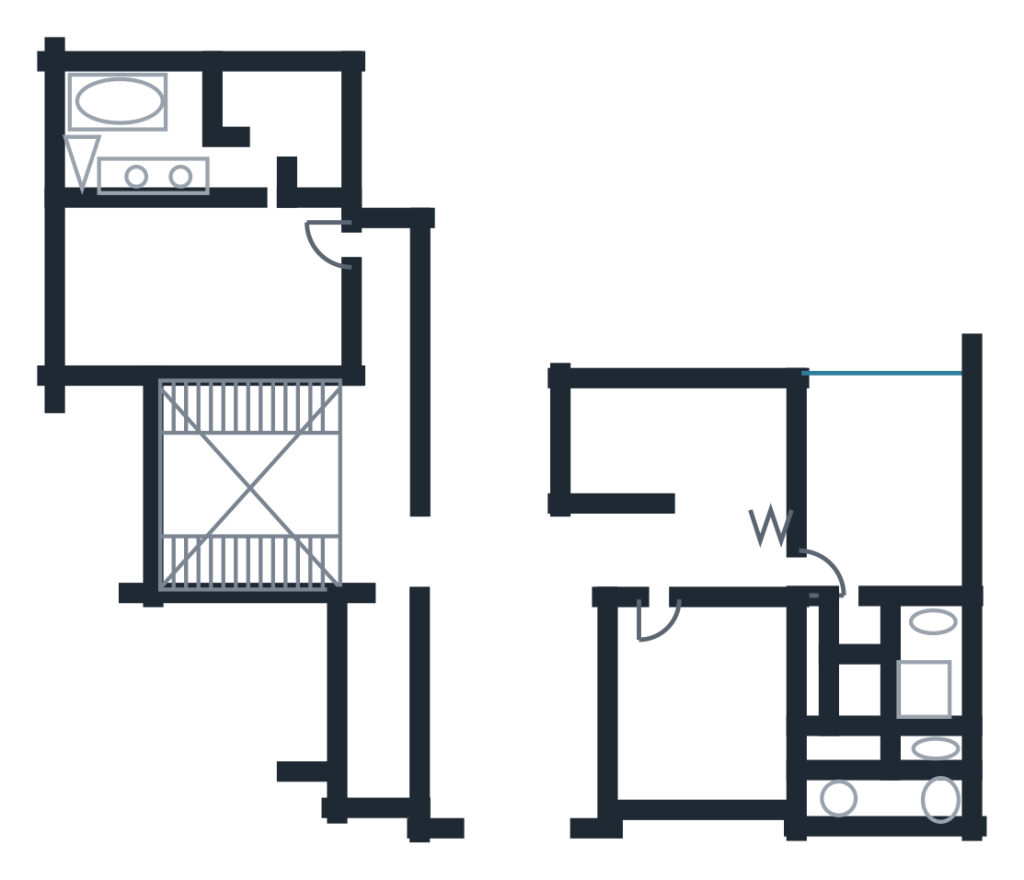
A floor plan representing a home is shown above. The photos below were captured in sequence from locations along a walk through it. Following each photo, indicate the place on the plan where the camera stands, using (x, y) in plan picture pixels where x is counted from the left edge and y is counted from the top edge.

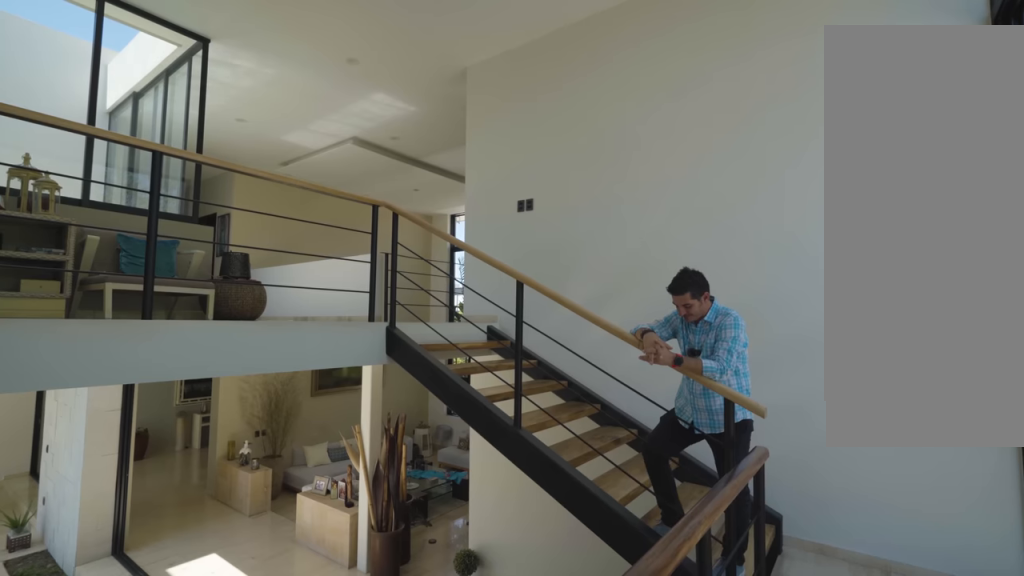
(185, 456)
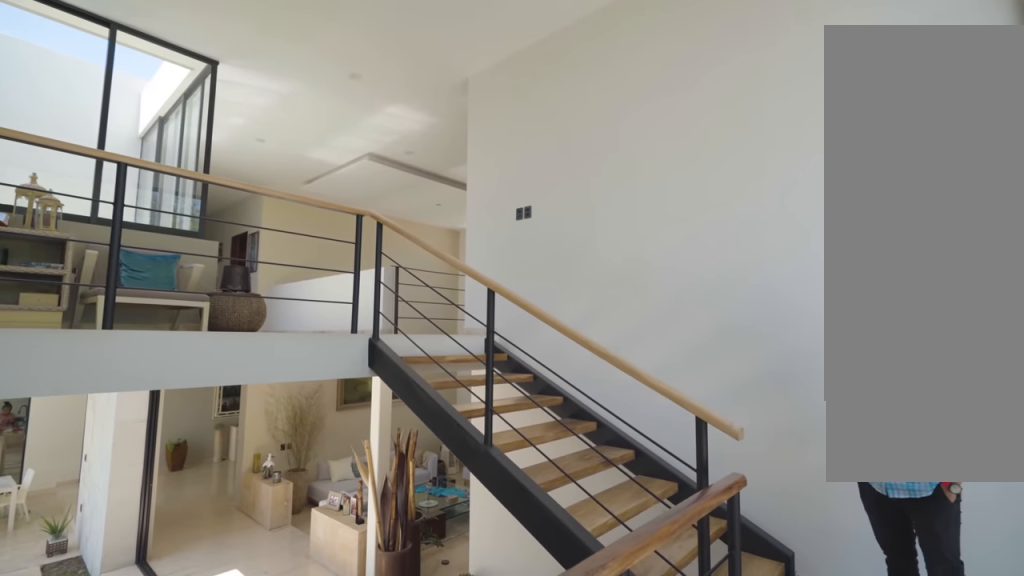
(185, 420)
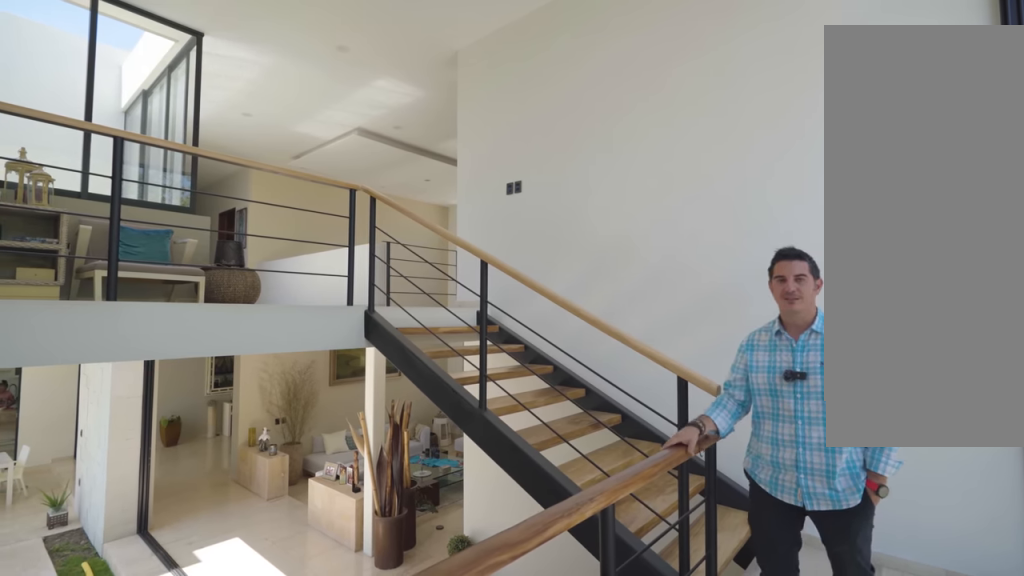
(186, 421)
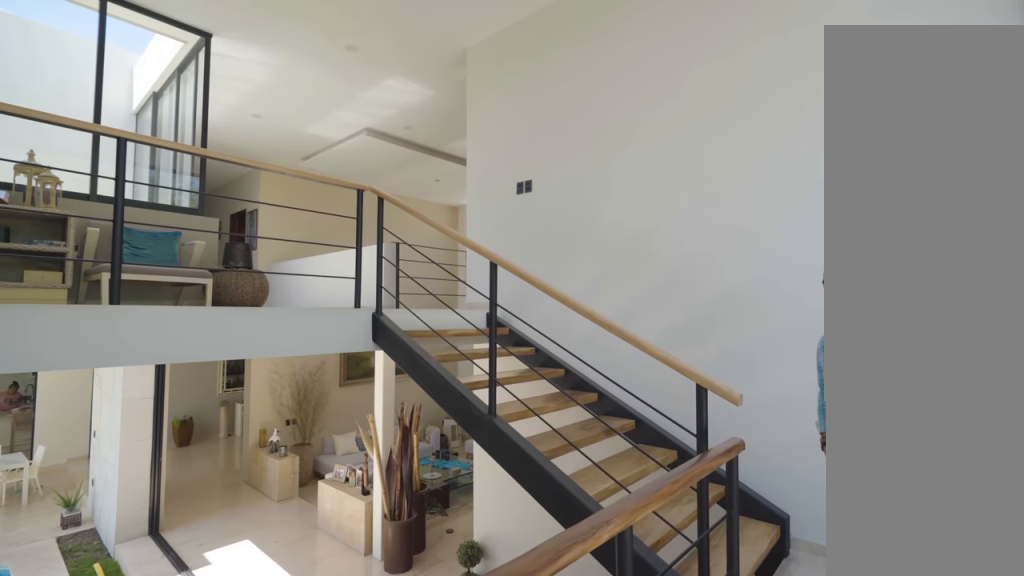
(186, 421)
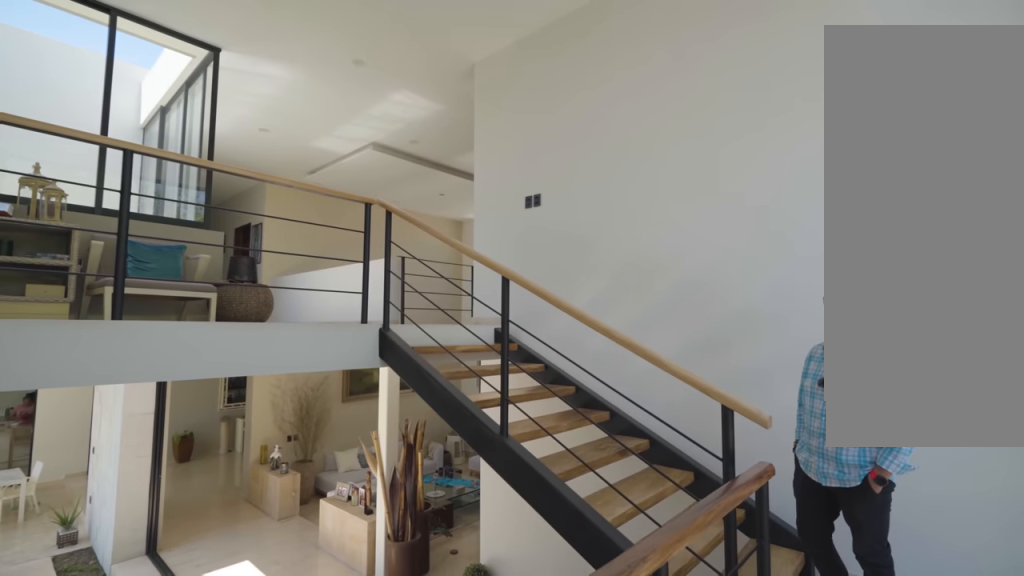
(185, 408)
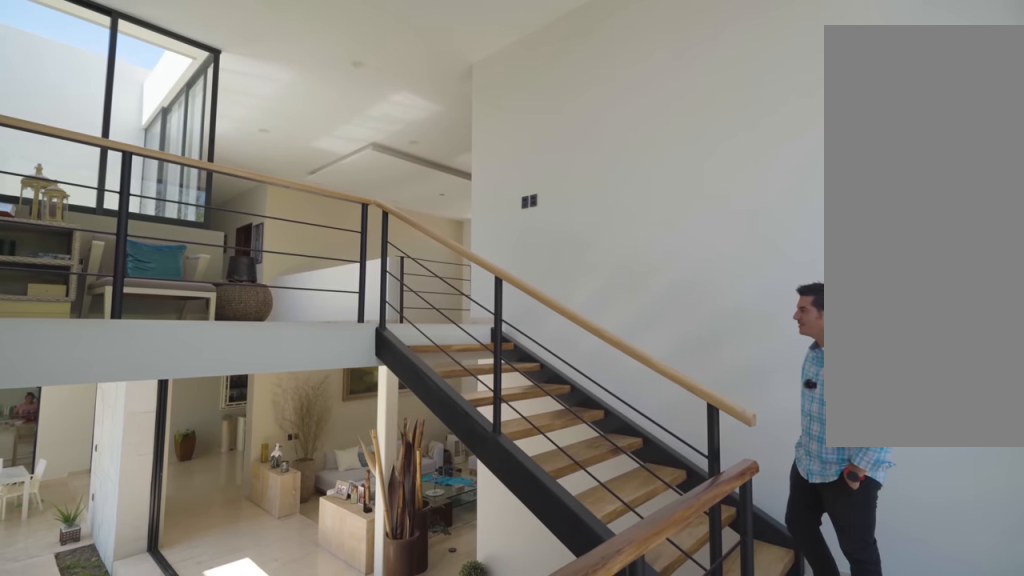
(185, 408)
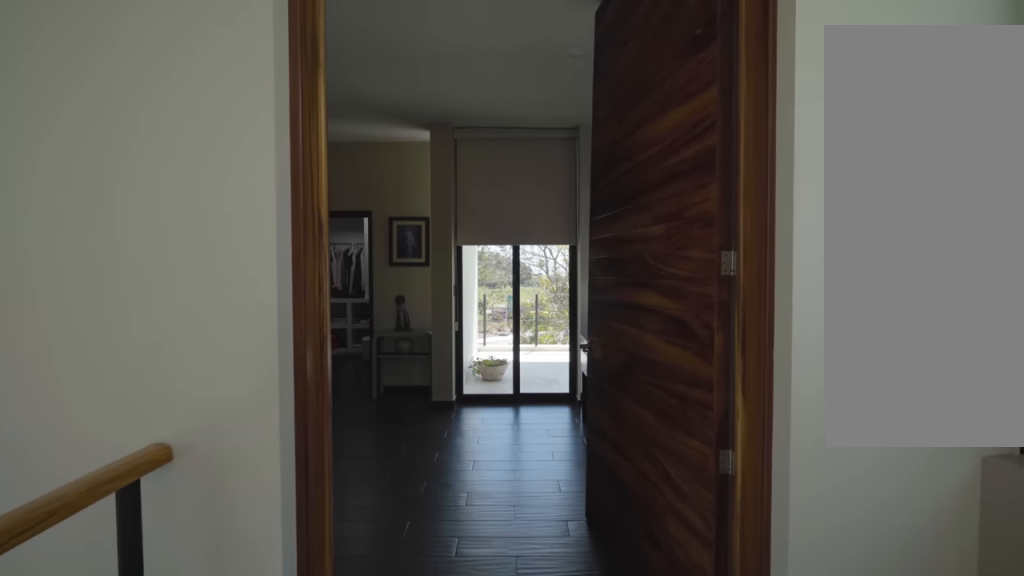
(391, 403)
